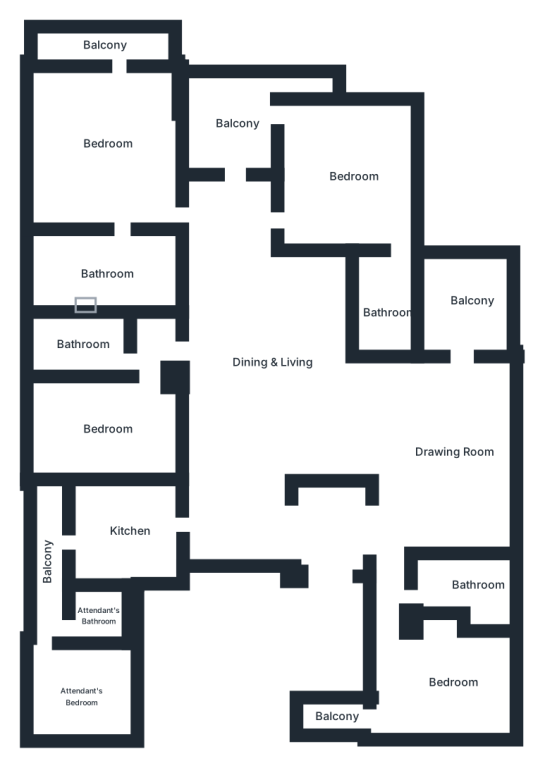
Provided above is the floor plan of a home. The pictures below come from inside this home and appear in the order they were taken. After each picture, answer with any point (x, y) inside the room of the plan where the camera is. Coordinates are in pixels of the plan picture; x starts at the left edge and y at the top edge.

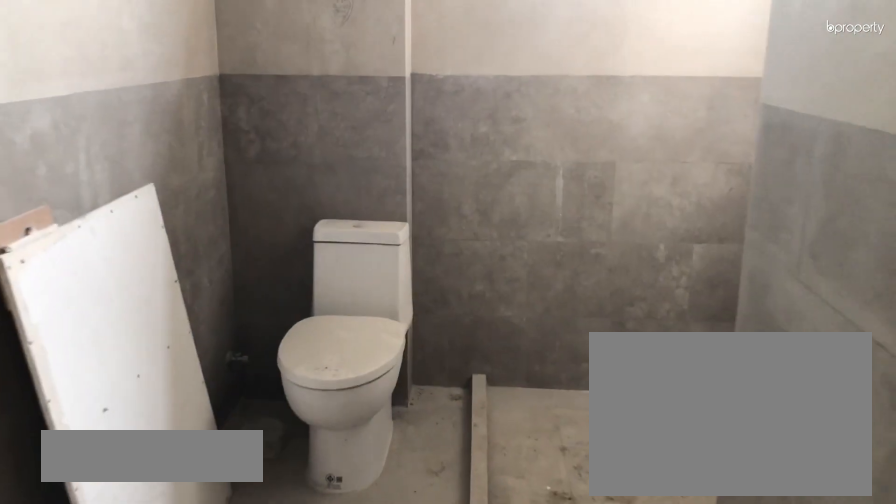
(430, 584)
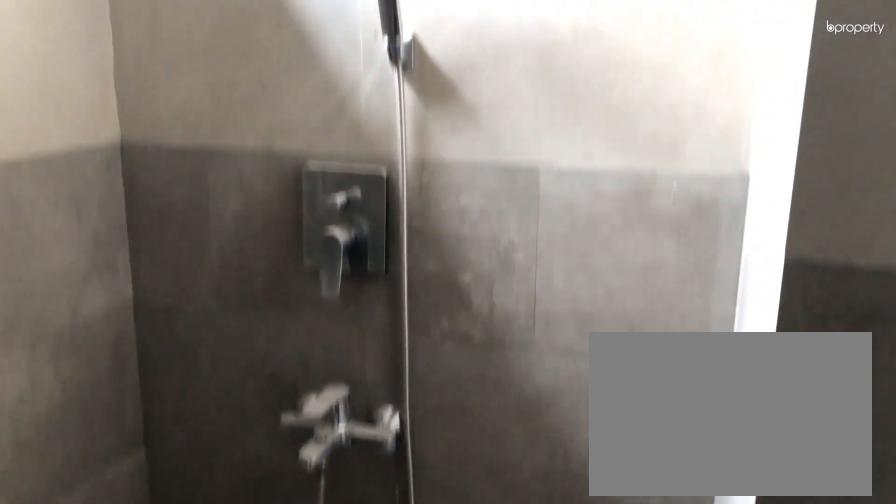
(476, 587)
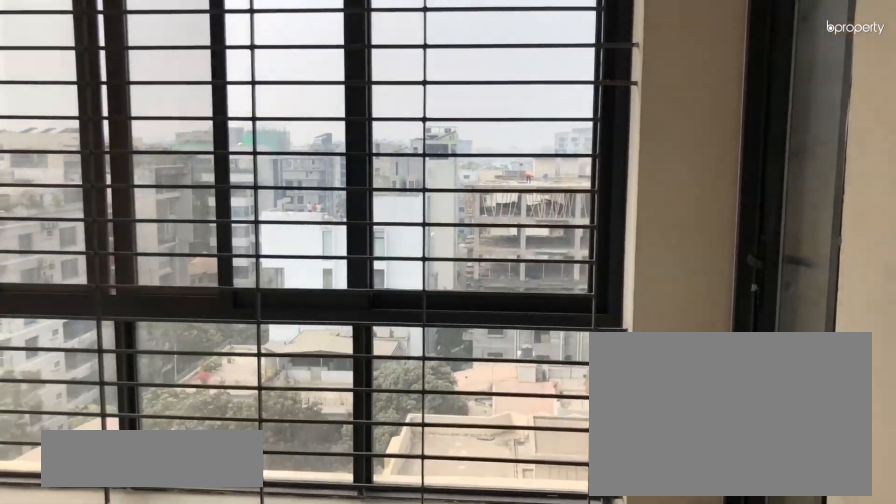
(447, 682)
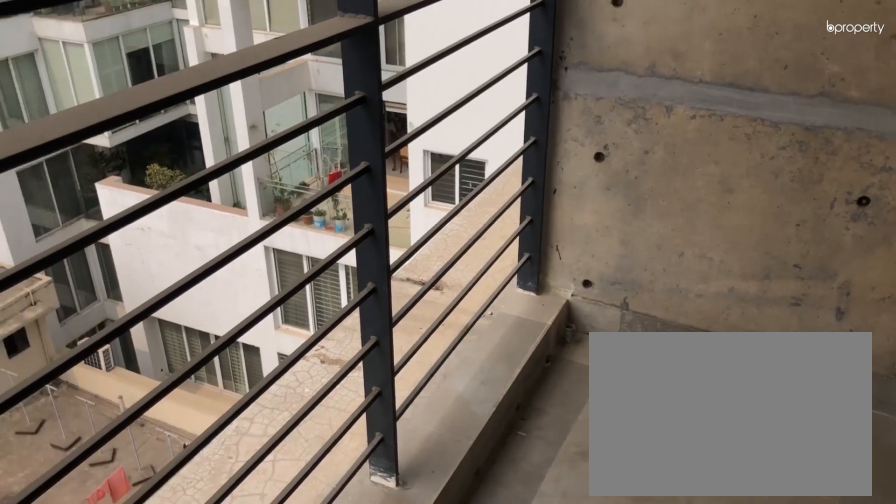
(324, 710)
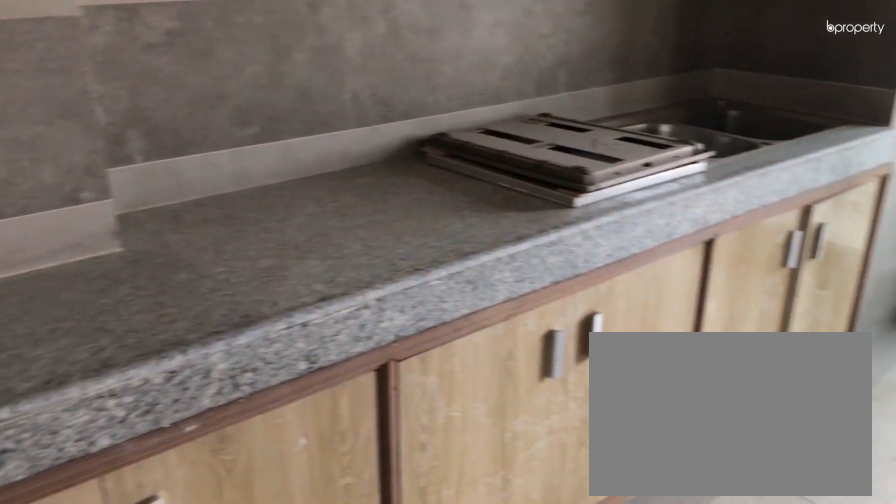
(118, 531)
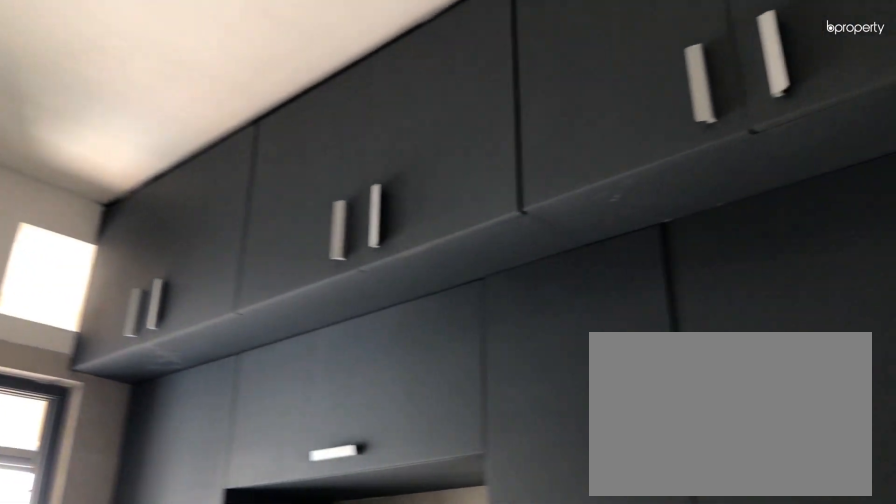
(118, 531)
